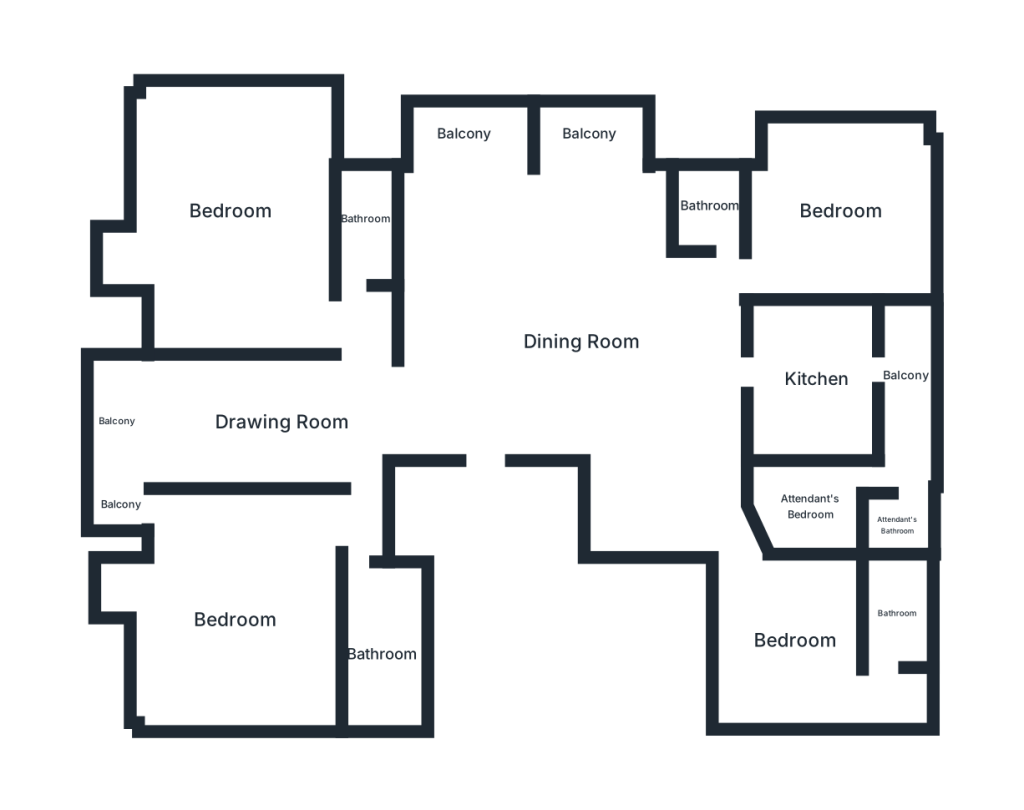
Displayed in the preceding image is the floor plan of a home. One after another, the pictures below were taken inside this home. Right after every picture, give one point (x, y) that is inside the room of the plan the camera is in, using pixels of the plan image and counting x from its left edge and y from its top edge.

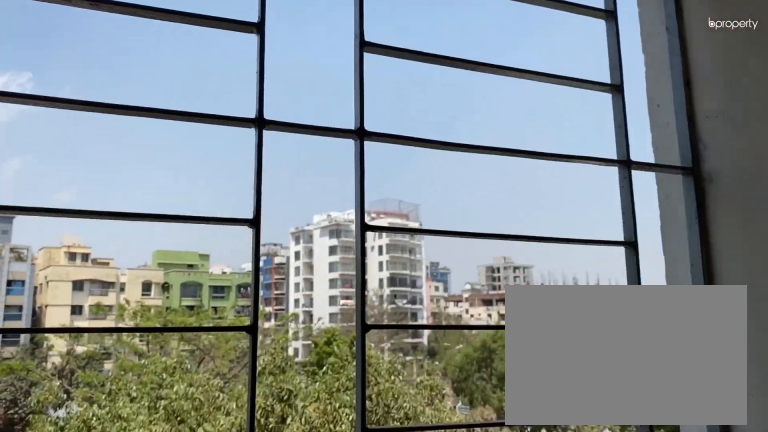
(466, 135)
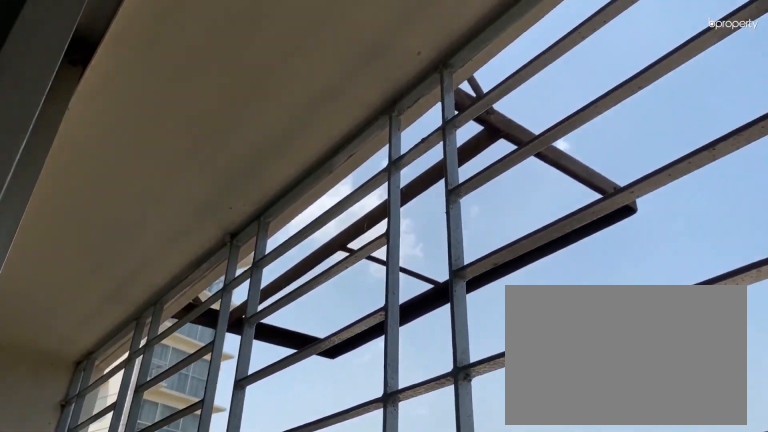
(589, 136)
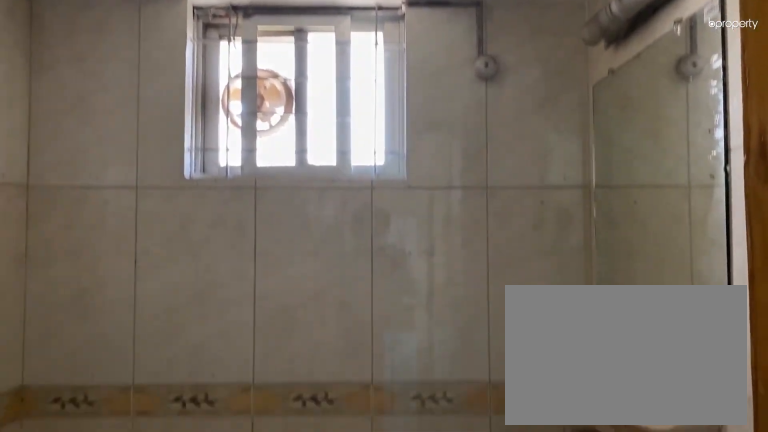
(712, 207)
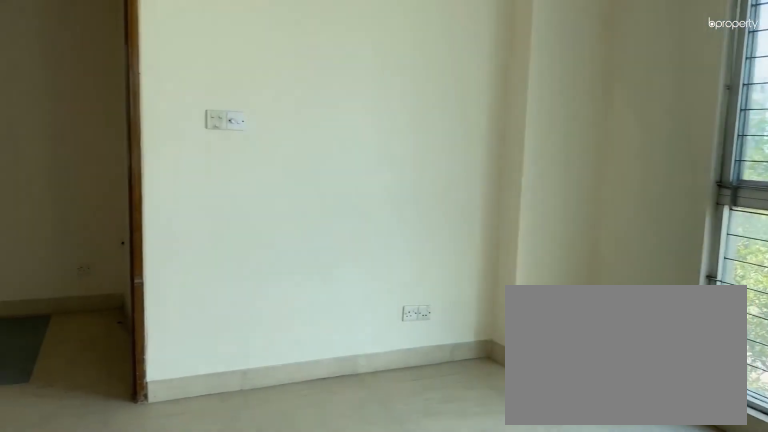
(839, 210)
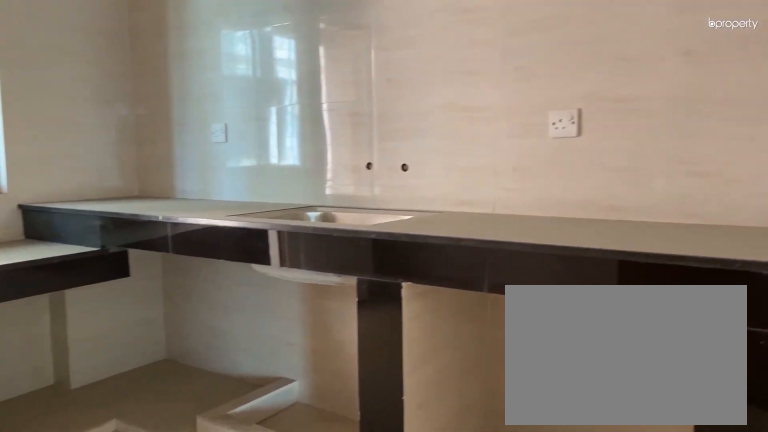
(816, 379)
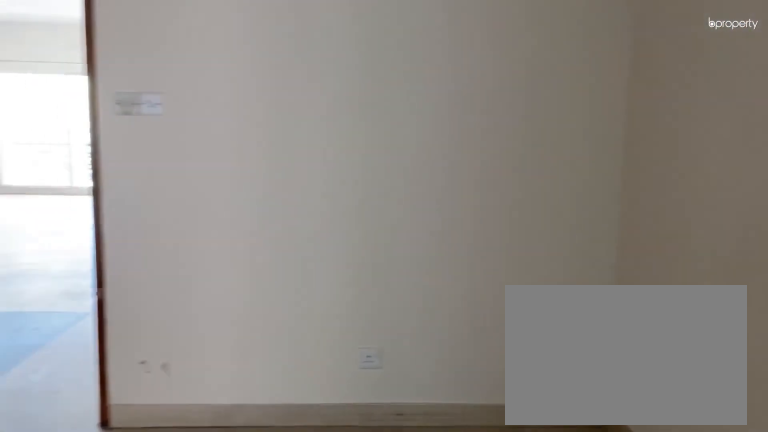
(793, 636)
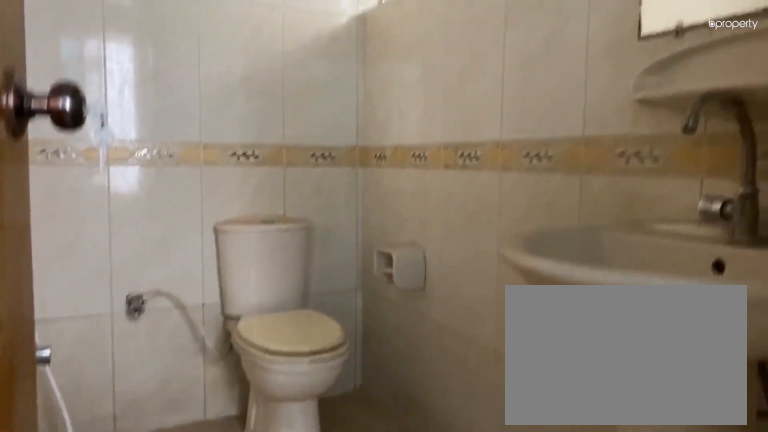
(896, 613)
